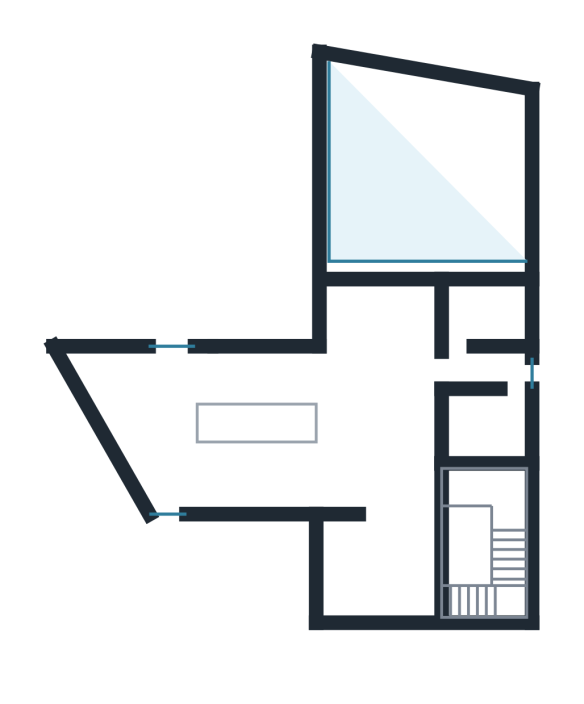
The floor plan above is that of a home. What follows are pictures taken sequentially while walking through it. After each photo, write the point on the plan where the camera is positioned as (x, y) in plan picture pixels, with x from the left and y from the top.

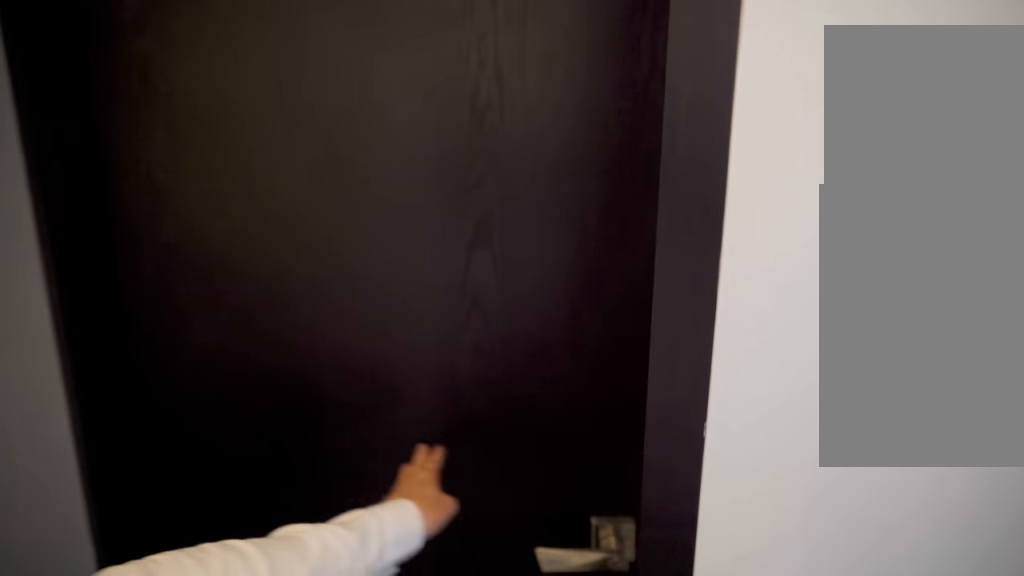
(494, 367)
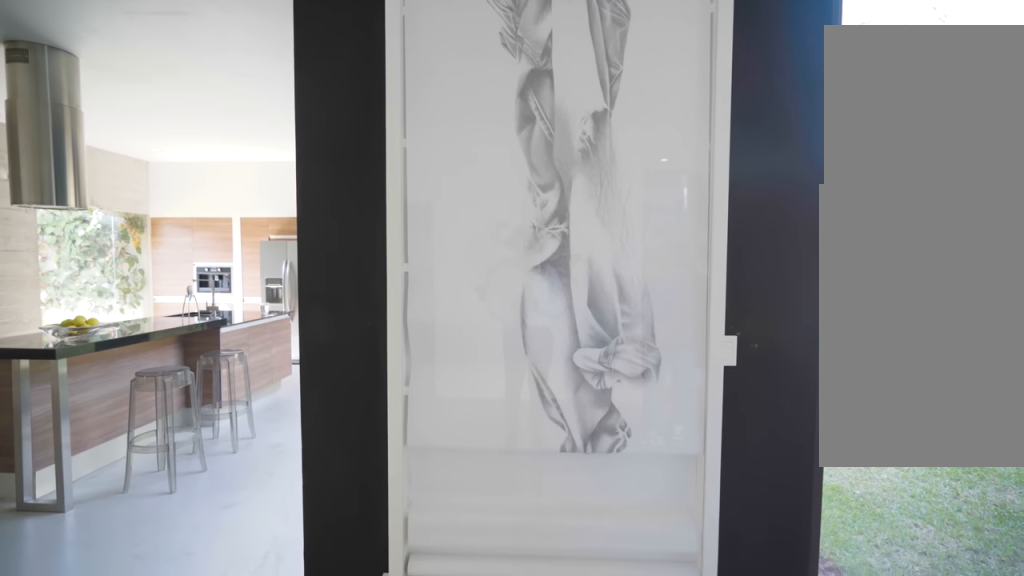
(401, 348)
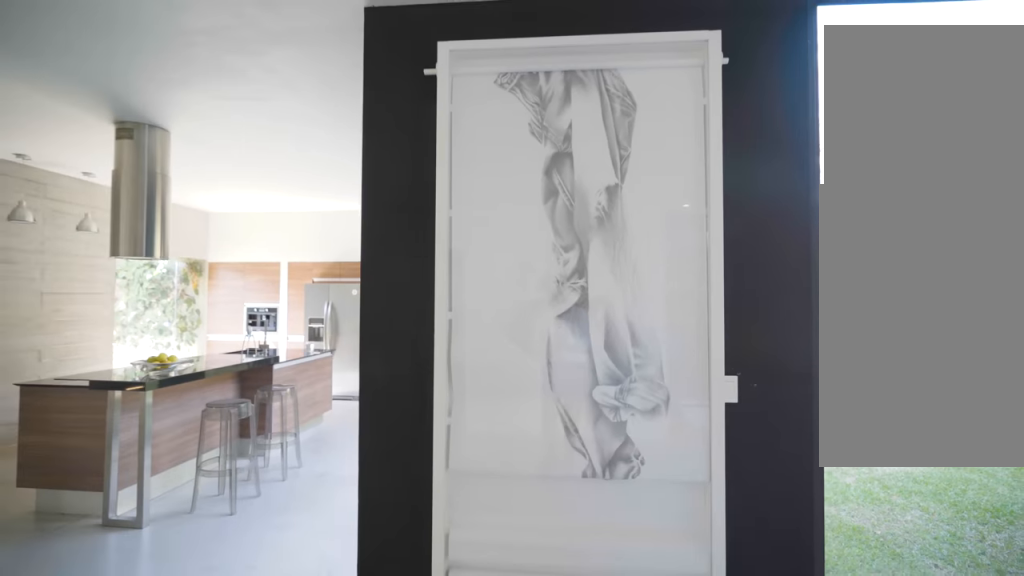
(370, 328)
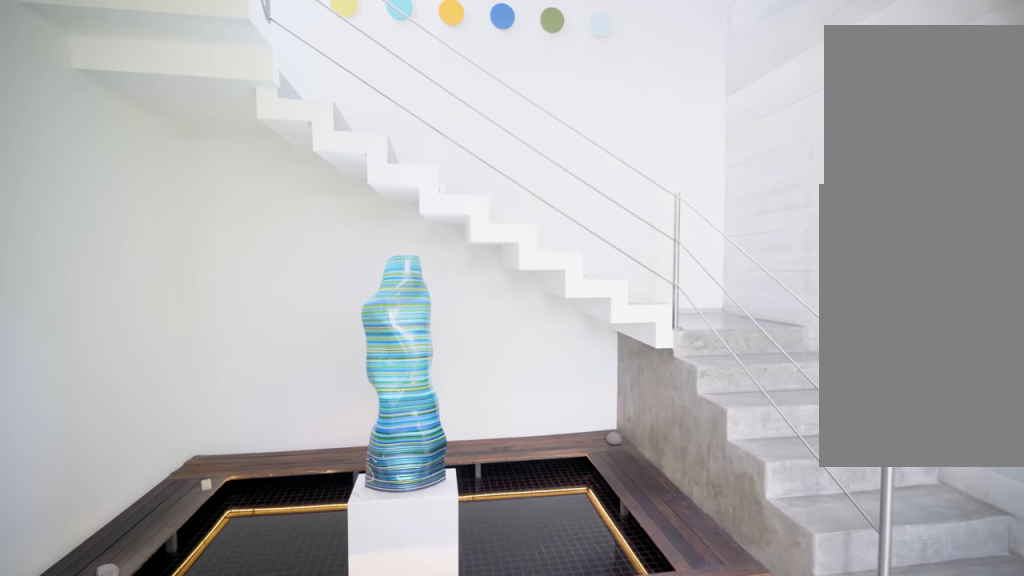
(363, 468)
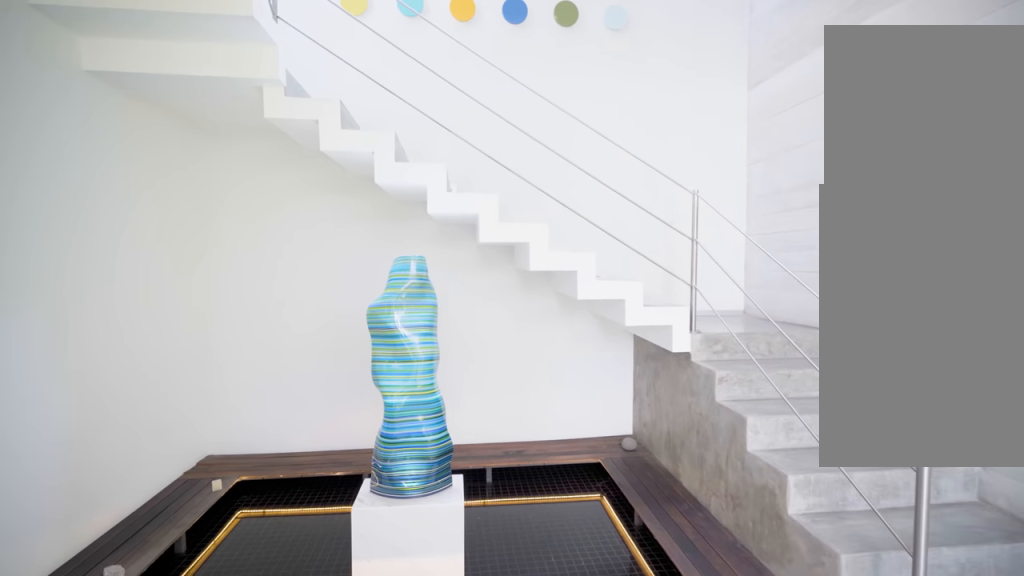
(373, 479)
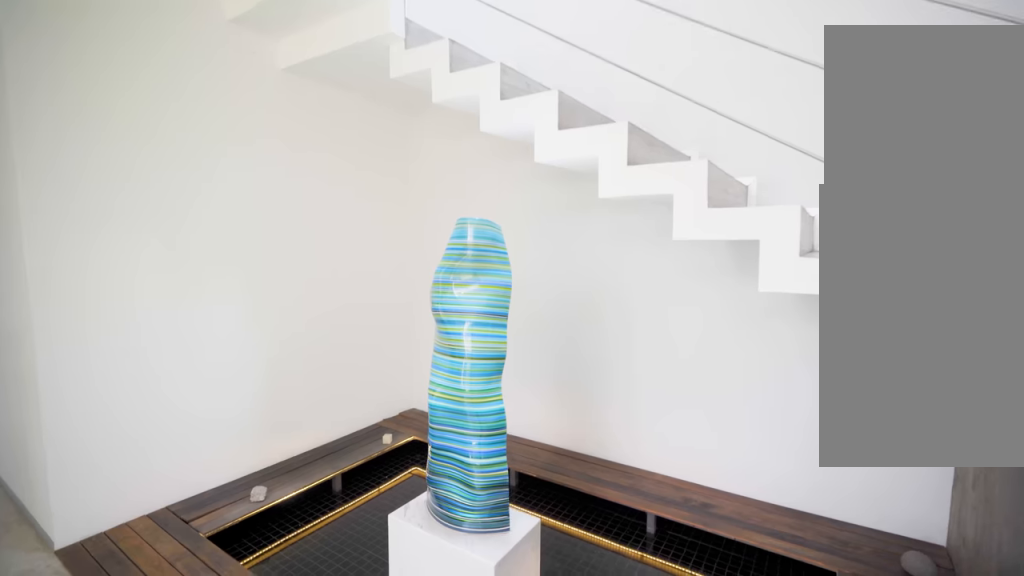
(390, 506)
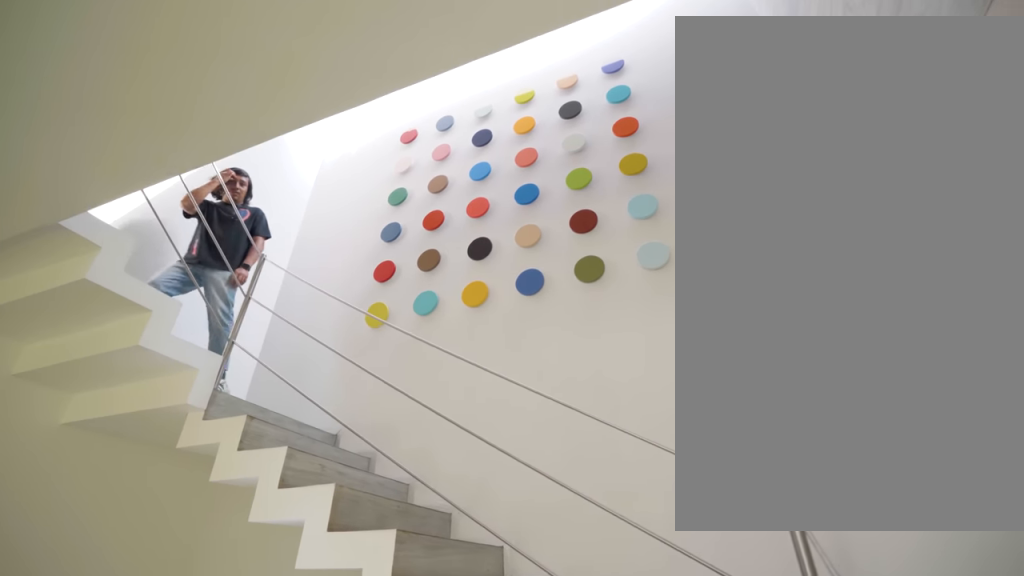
(413, 543)
